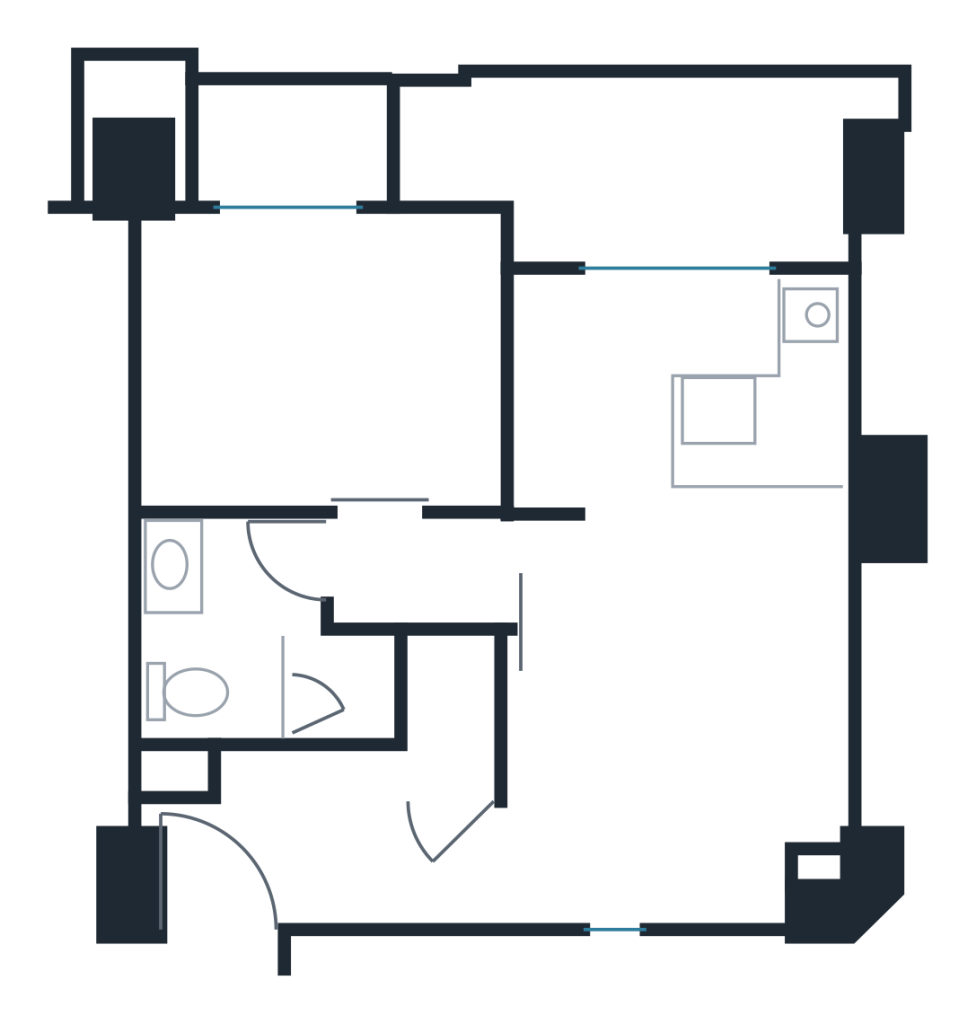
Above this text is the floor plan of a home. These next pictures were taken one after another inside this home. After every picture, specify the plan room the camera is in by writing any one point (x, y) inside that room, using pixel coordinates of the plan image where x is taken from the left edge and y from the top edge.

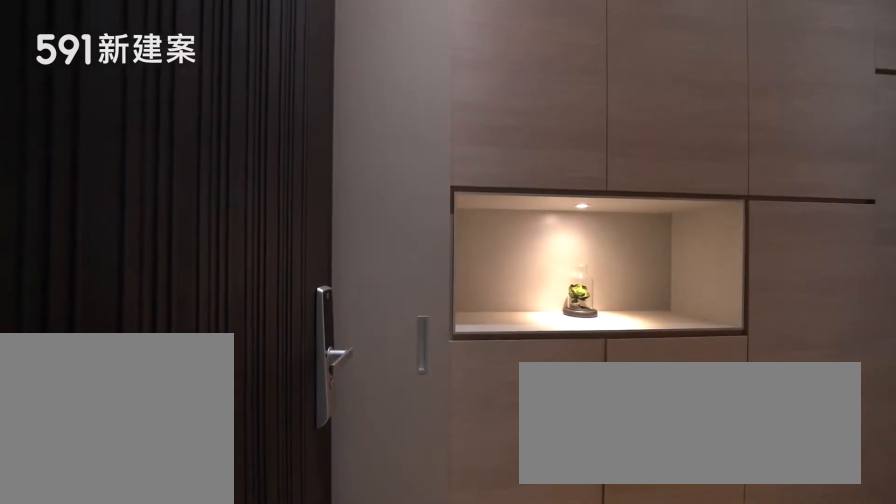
(241, 869)
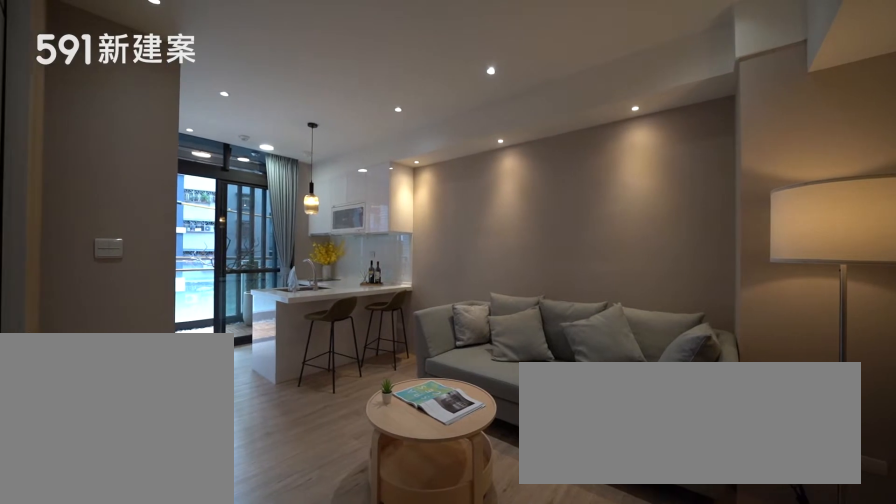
(683, 733)
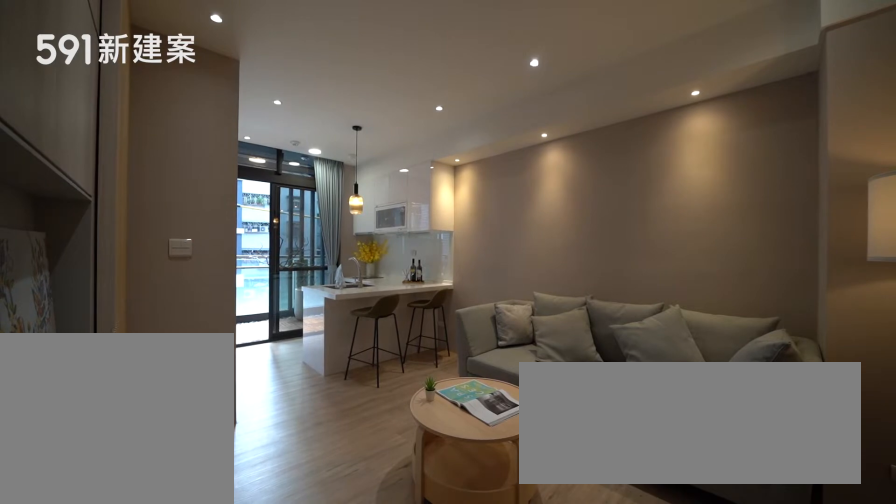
(683, 733)
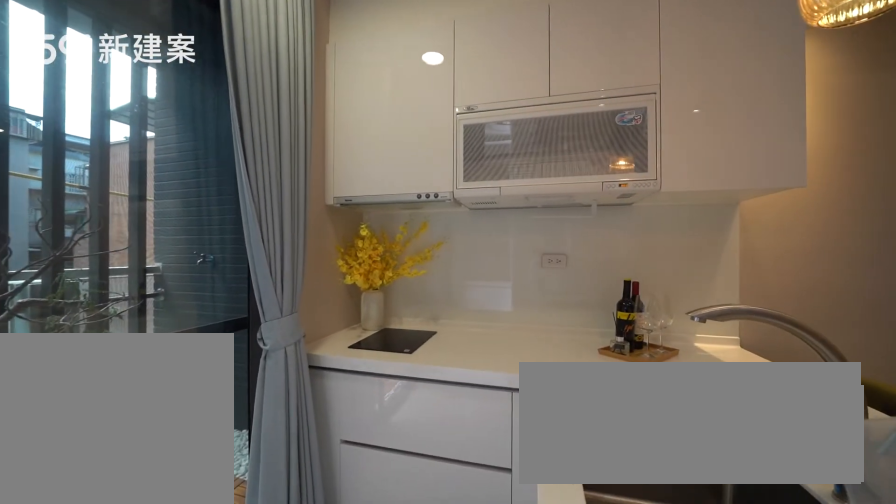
(681, 397)
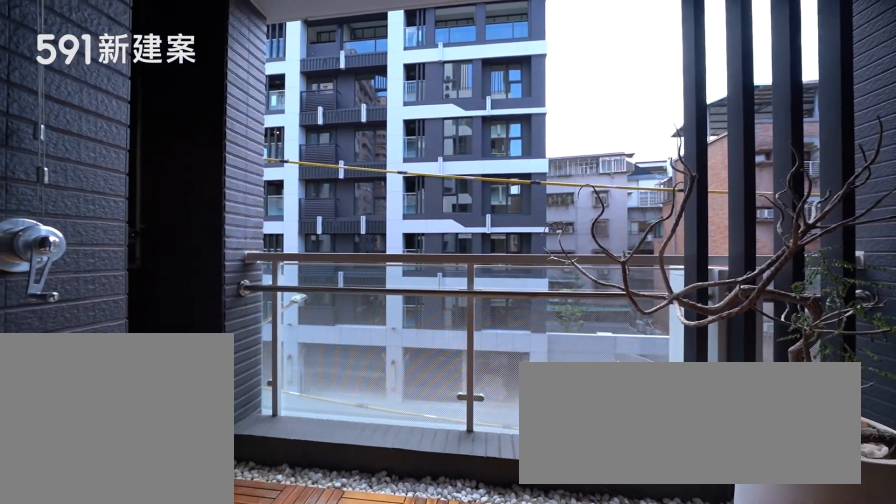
(638, 163)
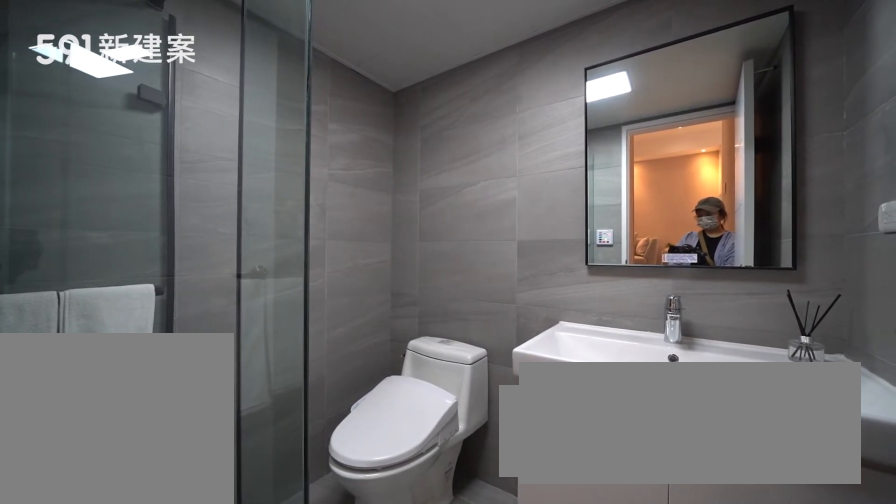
(253, 645)
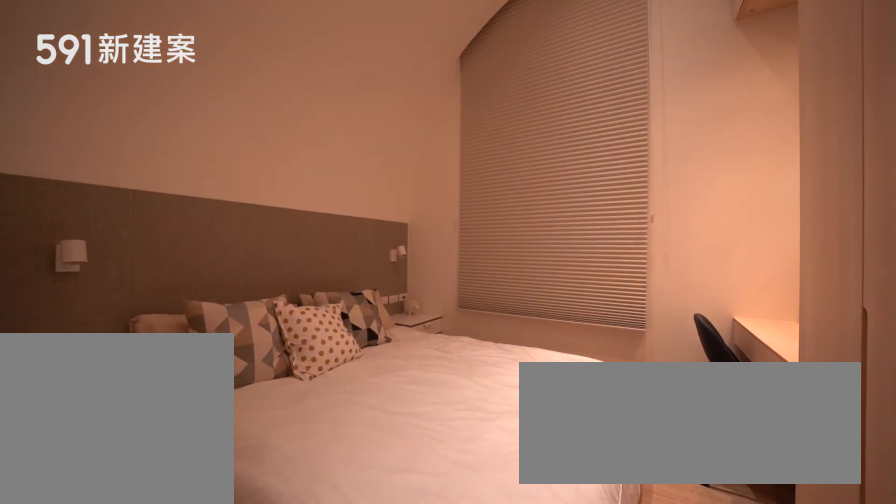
(320, 359)
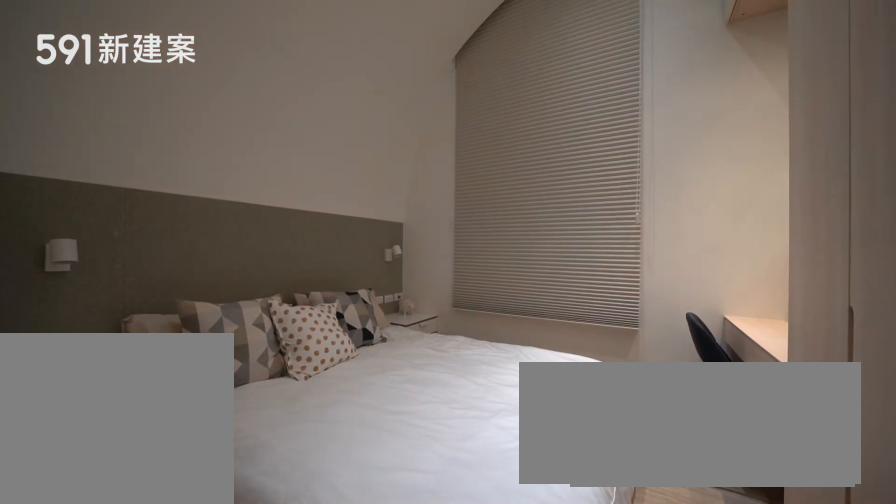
(320, 359)
